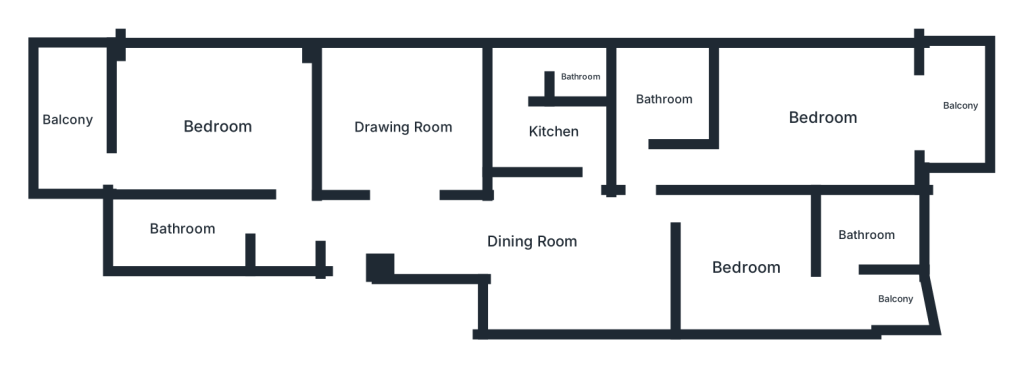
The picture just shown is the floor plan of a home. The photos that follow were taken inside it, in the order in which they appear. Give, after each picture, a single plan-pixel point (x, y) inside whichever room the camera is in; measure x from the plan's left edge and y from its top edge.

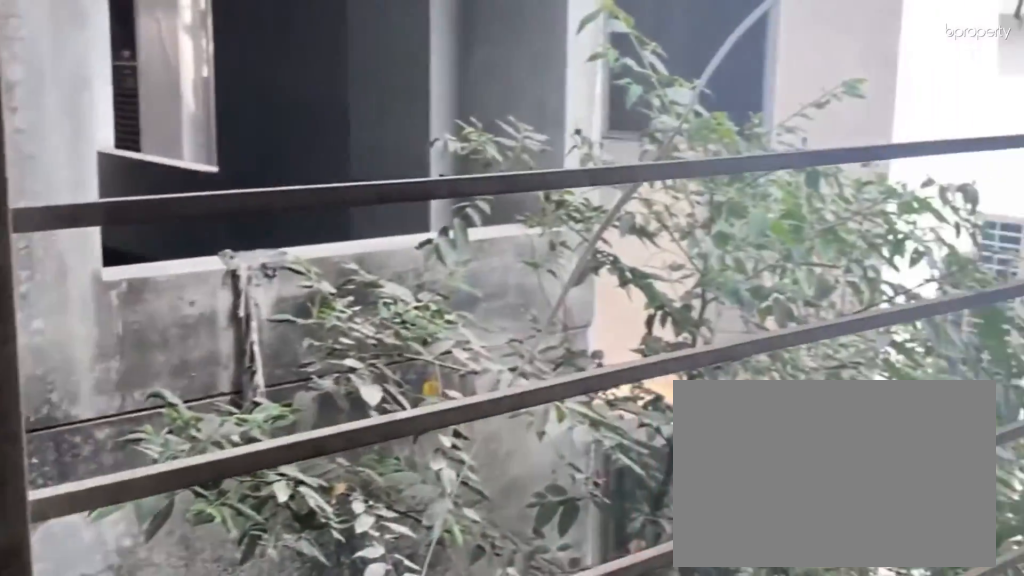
(66, 120)
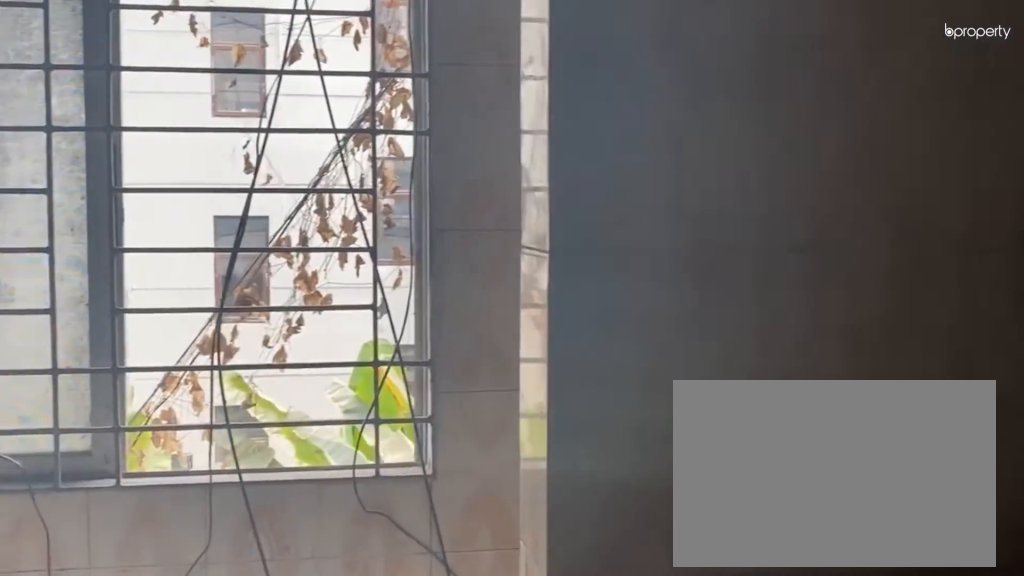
(553, 131)
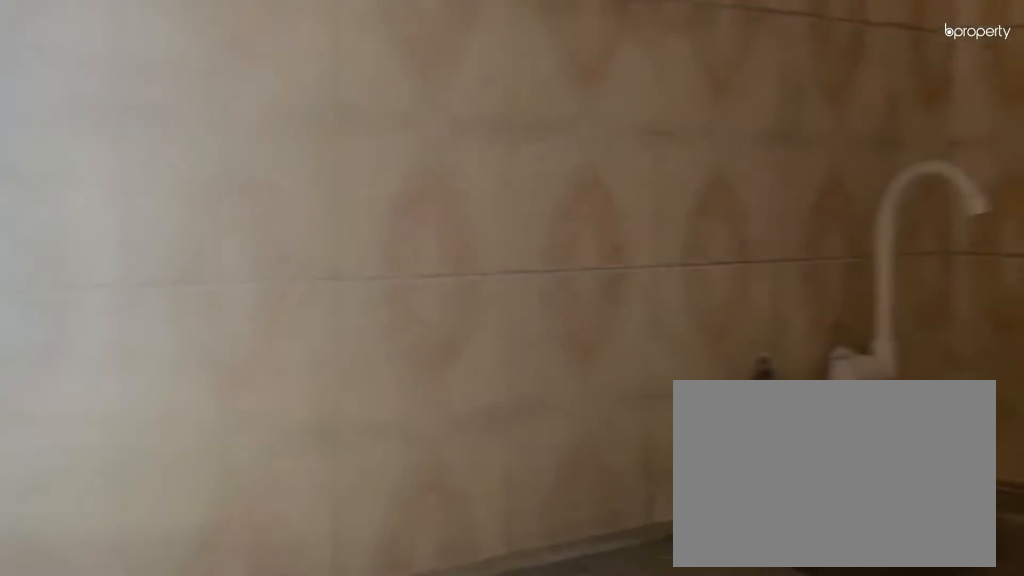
(553, 131)
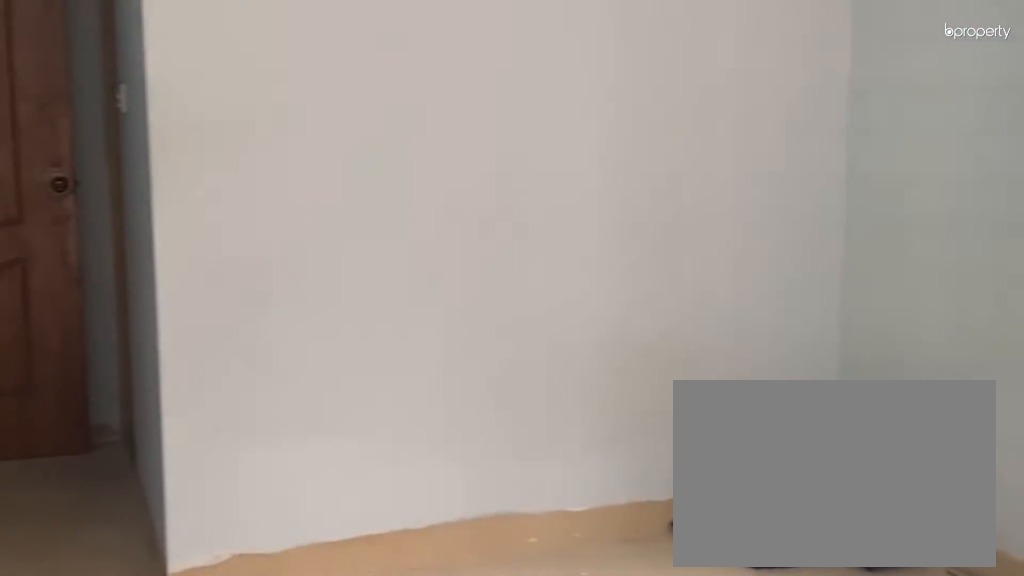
(821, 117)
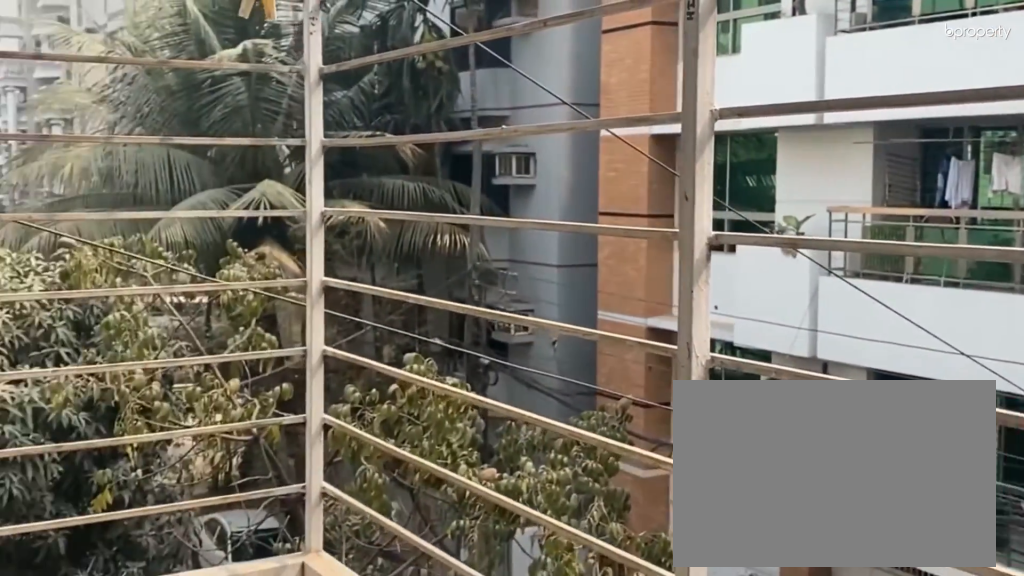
(958, 103)
